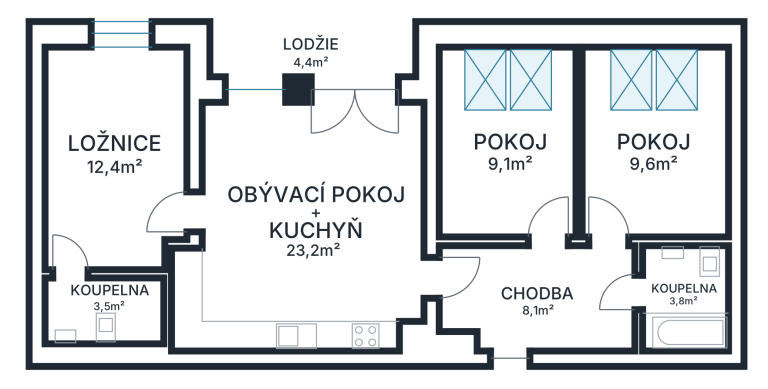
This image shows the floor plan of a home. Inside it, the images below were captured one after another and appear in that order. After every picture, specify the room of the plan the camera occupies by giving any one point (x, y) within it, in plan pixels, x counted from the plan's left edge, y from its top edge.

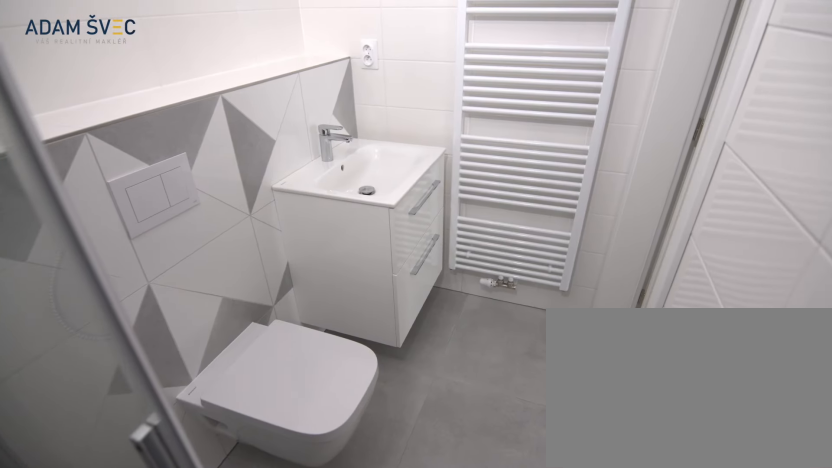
(104, 311)
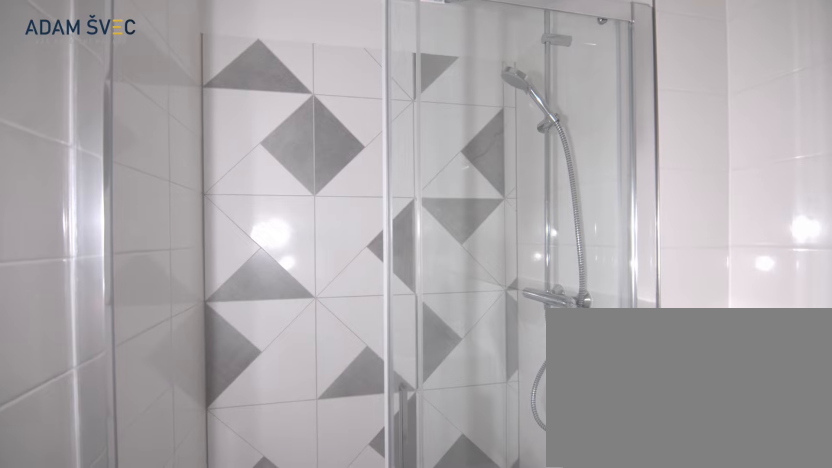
(104, 311)
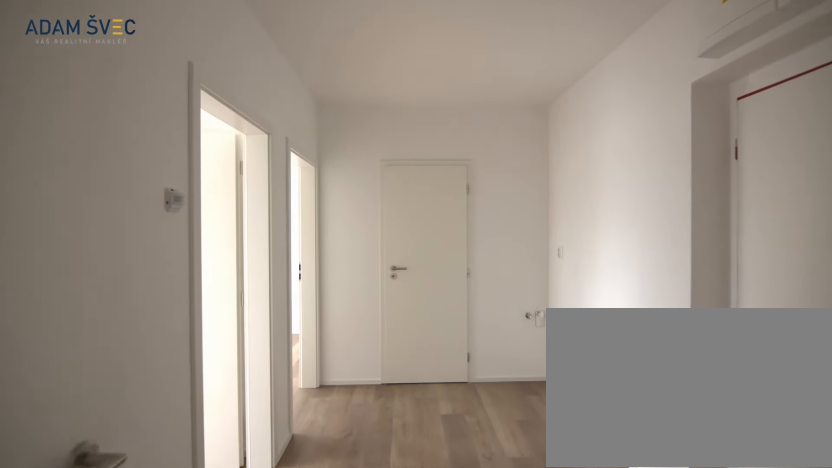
(539, 297)
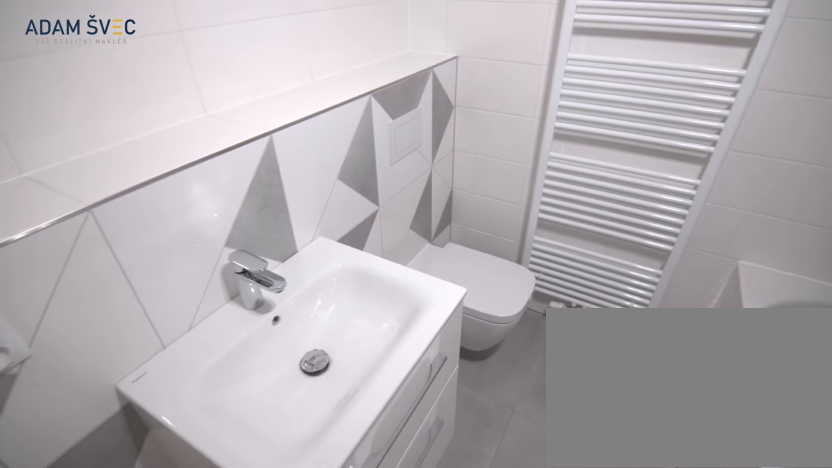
(685, 299)
